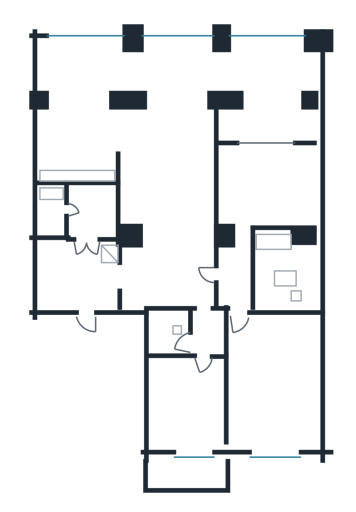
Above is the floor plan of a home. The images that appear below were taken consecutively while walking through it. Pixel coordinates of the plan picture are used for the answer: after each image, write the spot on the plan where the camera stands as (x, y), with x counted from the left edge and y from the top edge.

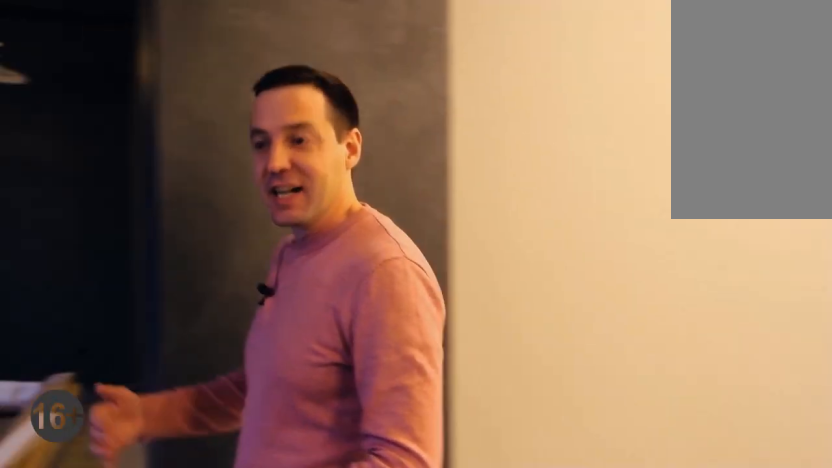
(186, 98)
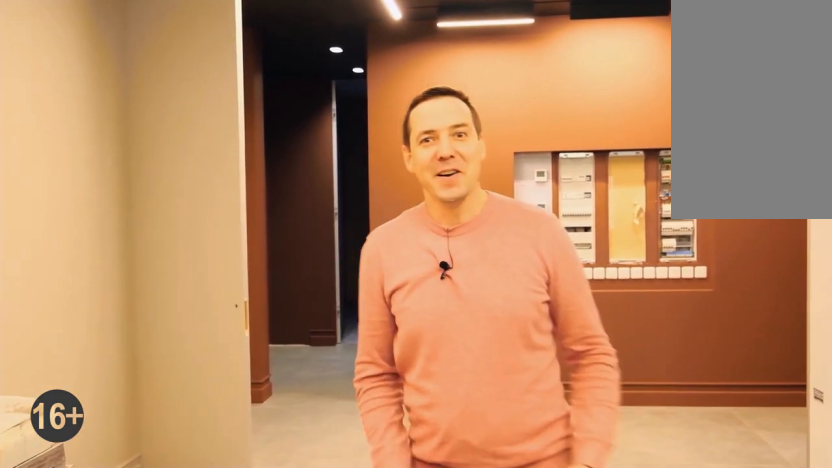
(179, 277)
